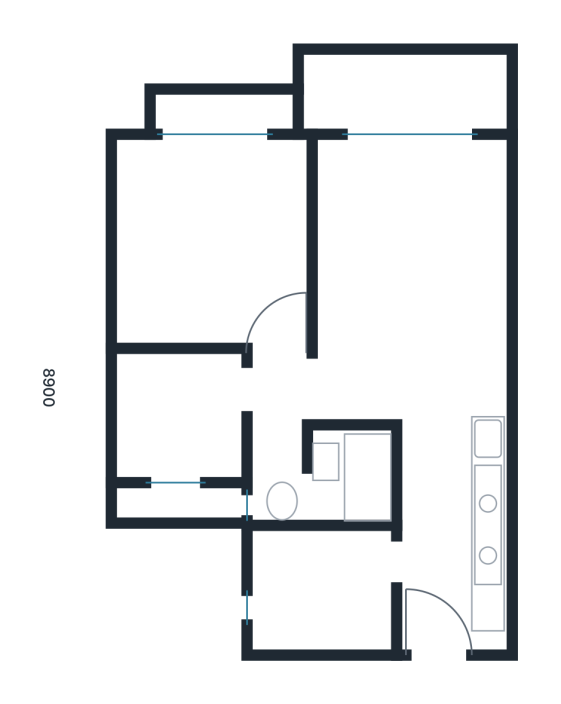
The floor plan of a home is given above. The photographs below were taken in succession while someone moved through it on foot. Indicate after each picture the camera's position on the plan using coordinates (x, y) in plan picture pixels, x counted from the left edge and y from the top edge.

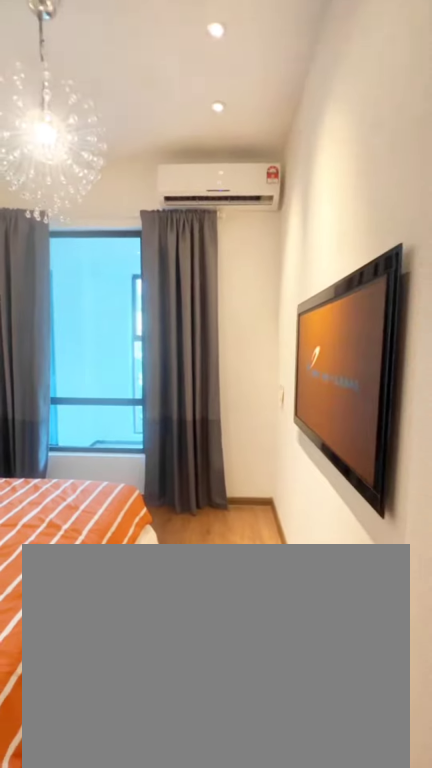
(253, 284)
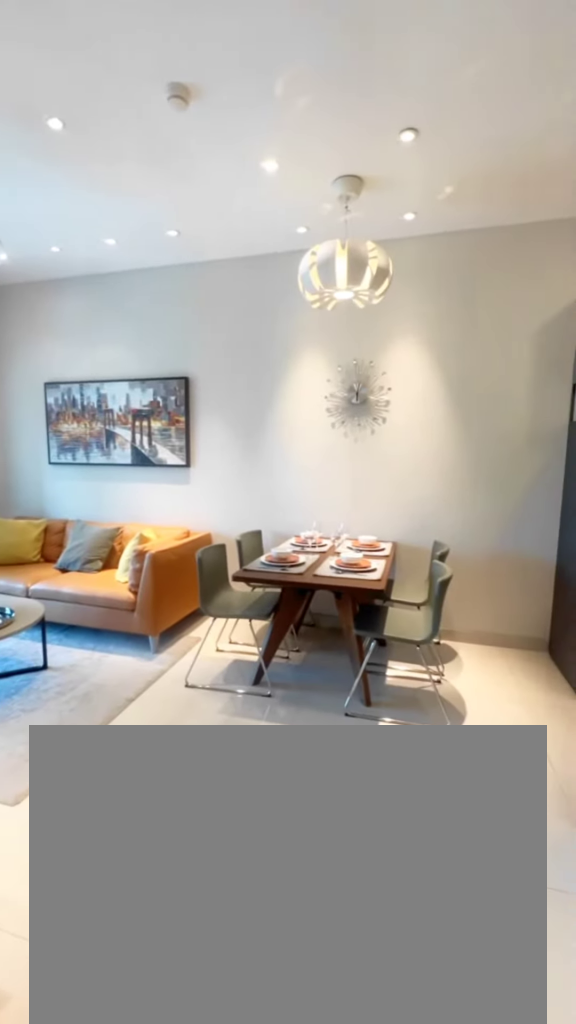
(284, 408)
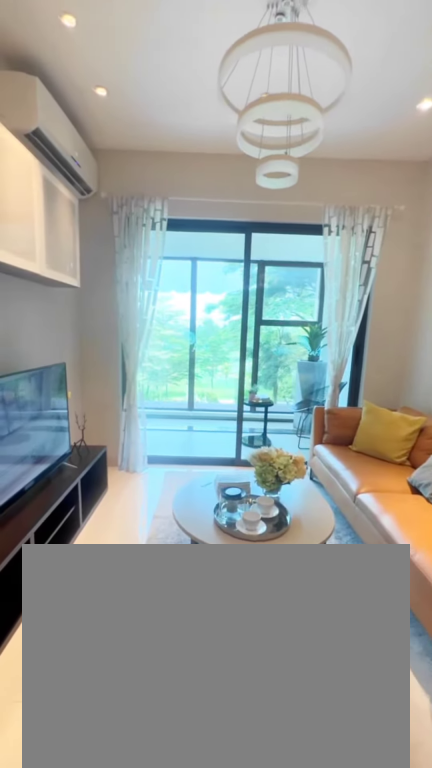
(388, 327)
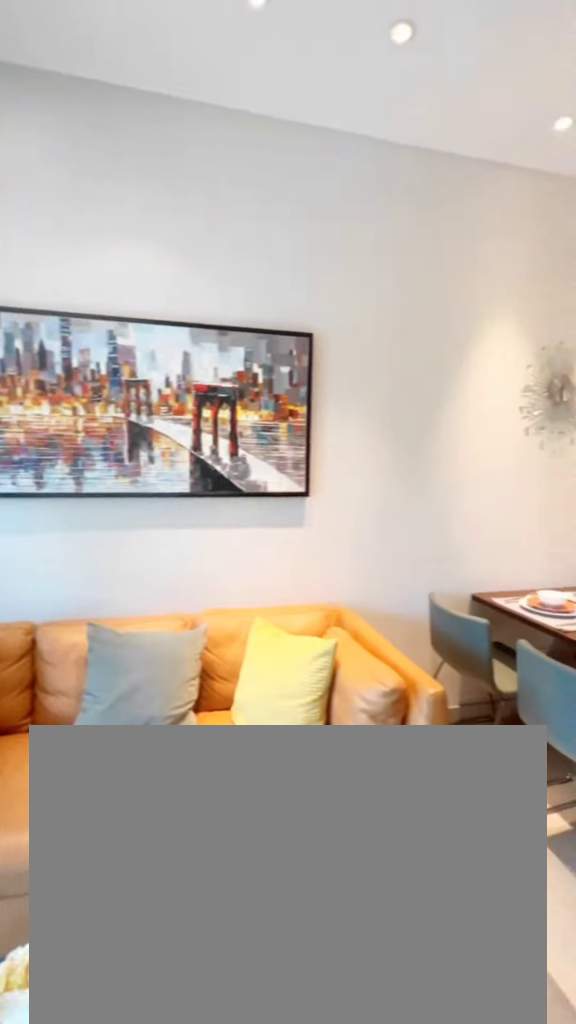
(392, 228)
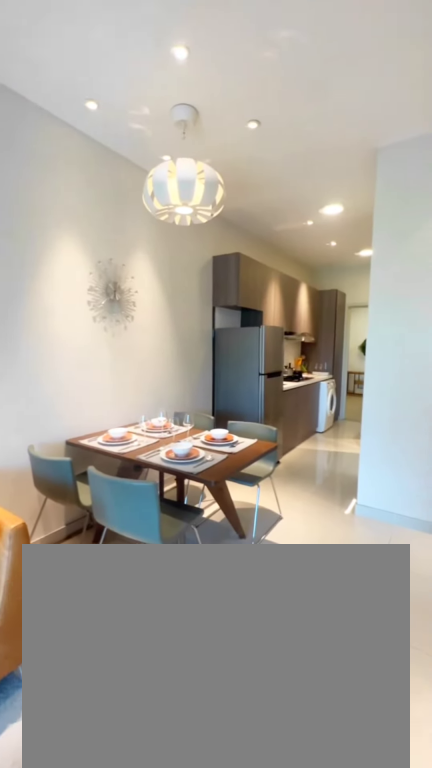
(392, 228)
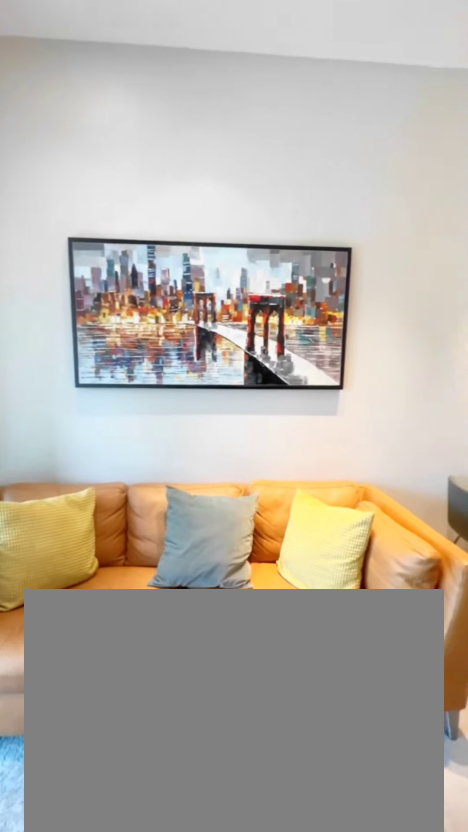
(392, 228)
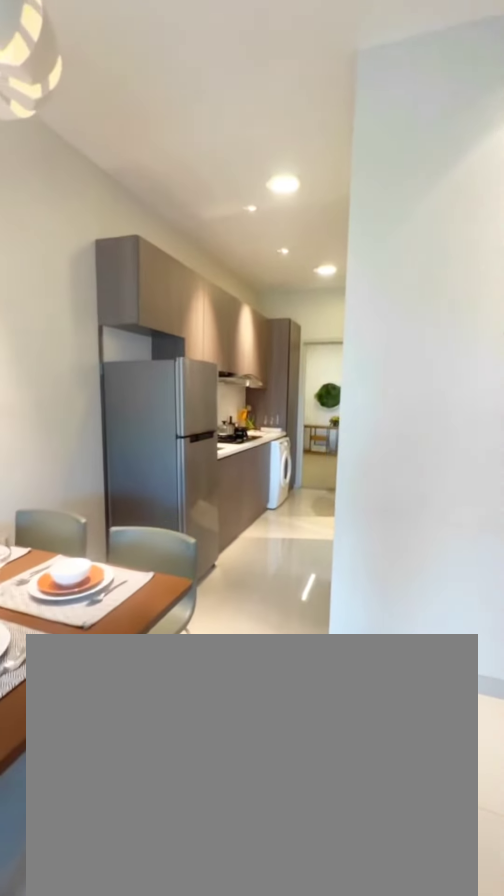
(408, 299)
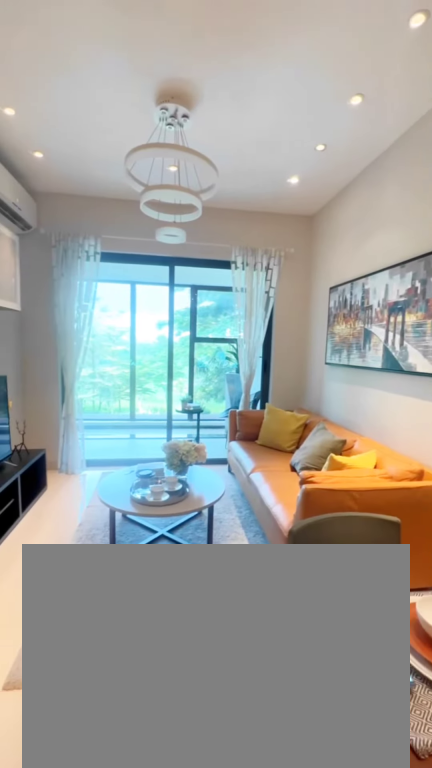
(442, 472)
